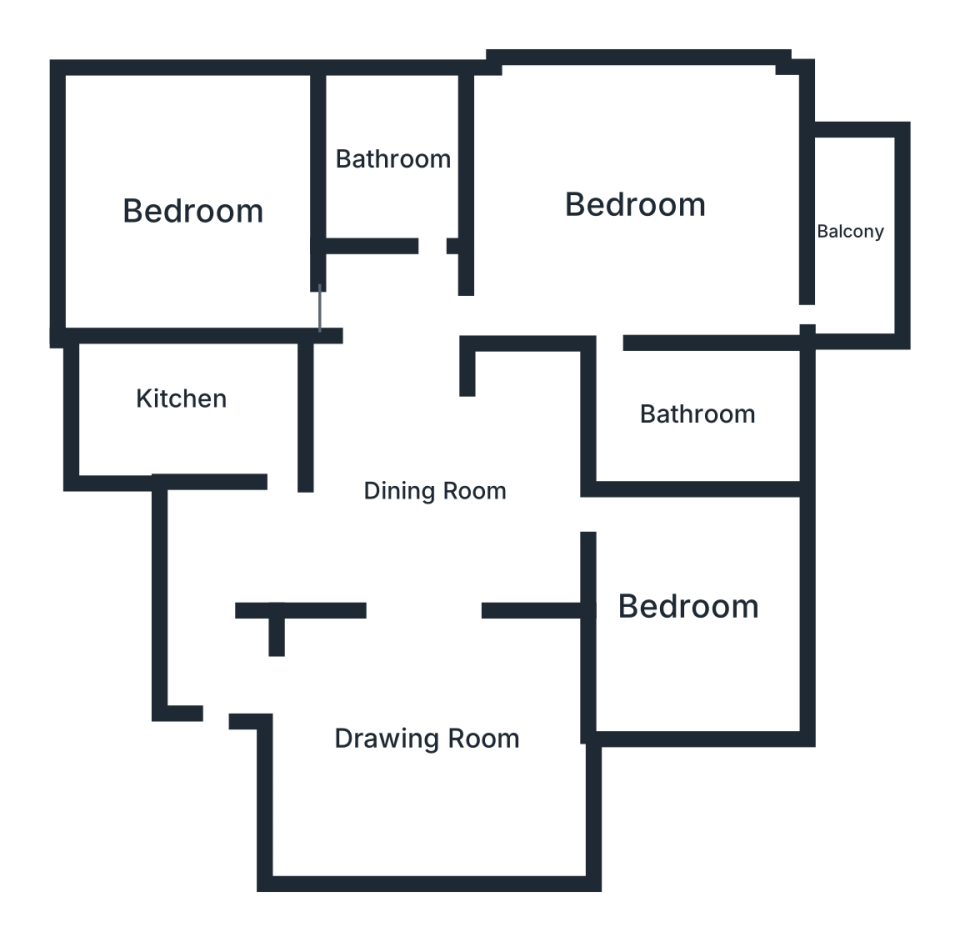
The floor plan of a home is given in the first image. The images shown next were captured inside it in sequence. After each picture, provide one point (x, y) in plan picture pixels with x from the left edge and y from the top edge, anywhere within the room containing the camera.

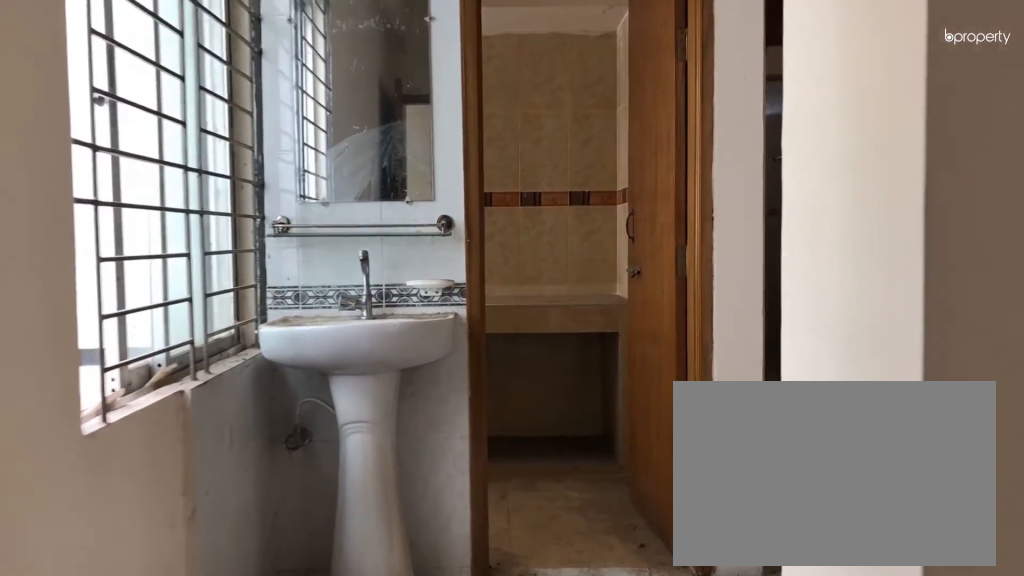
(221, 578)
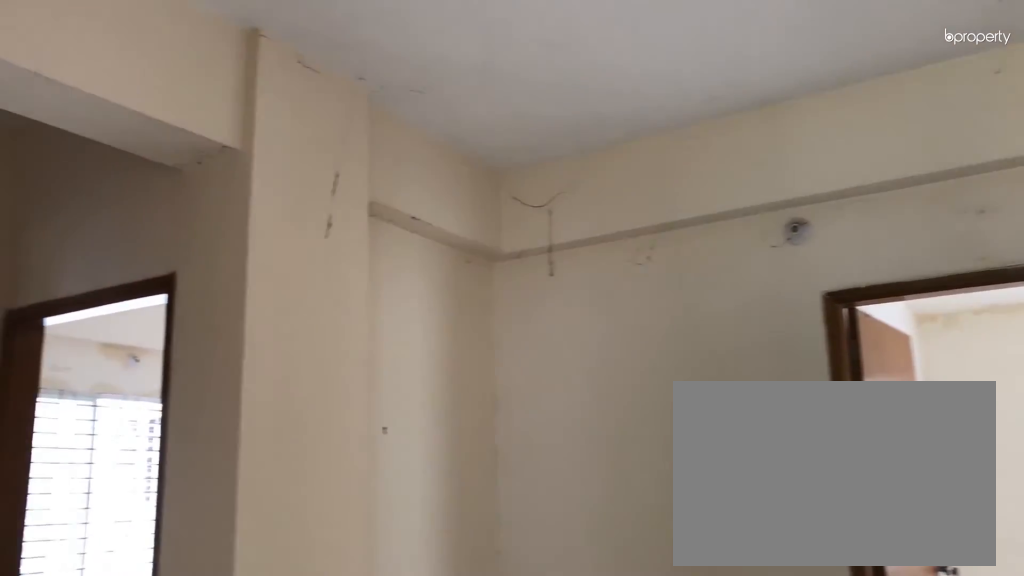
(435, 492)
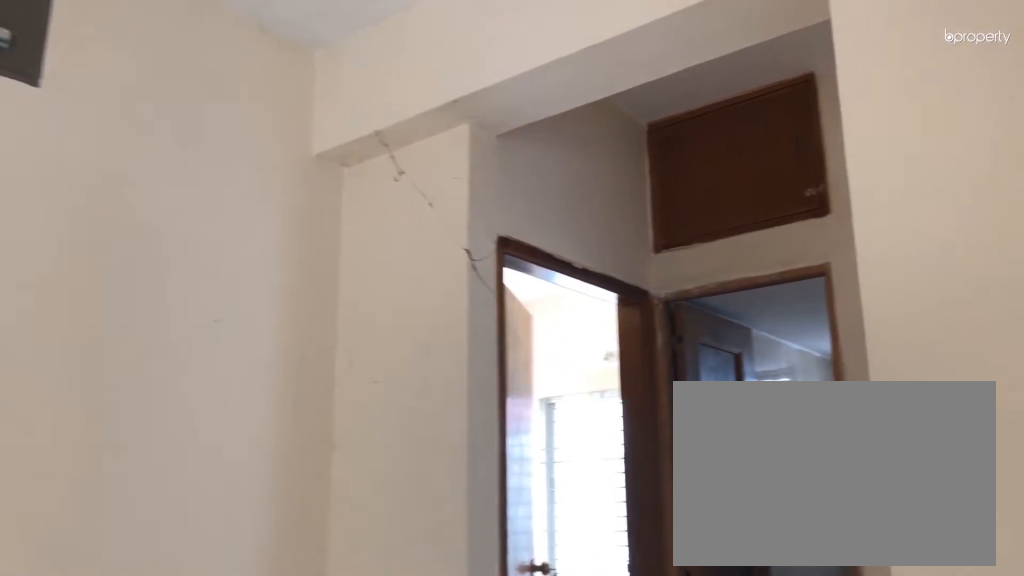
(435, 492)
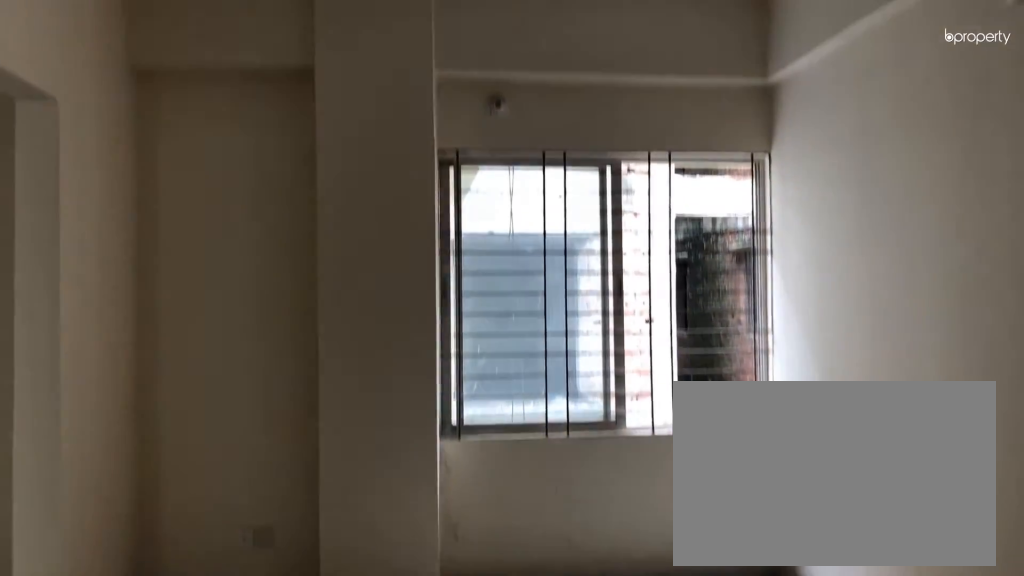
(443, 755)
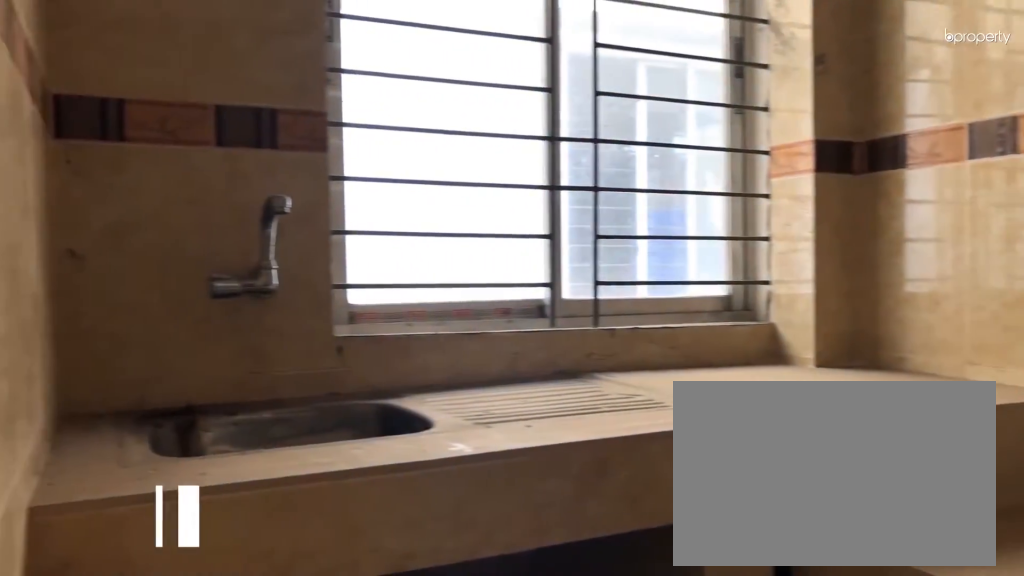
(182, 400)
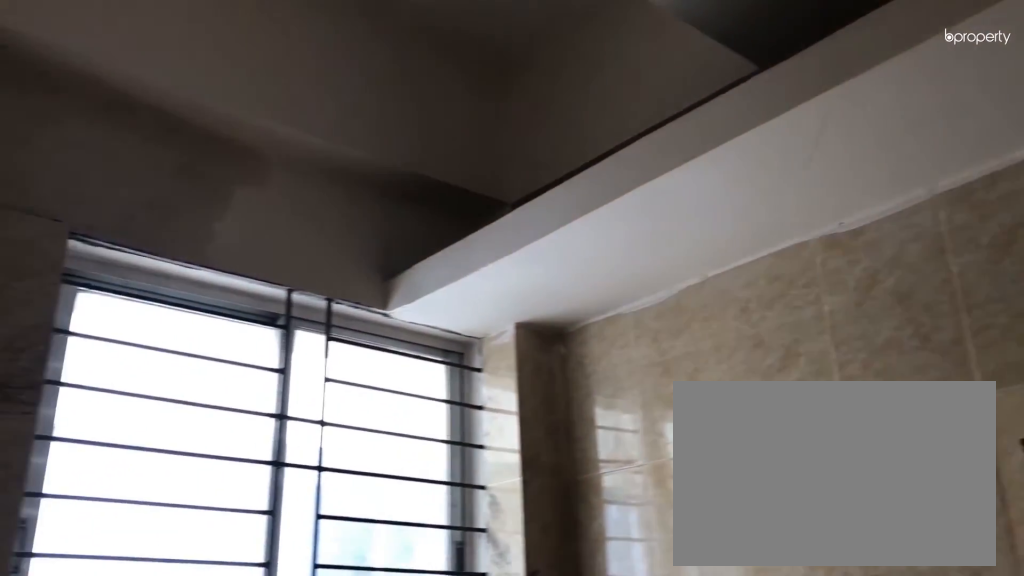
(182, 400)
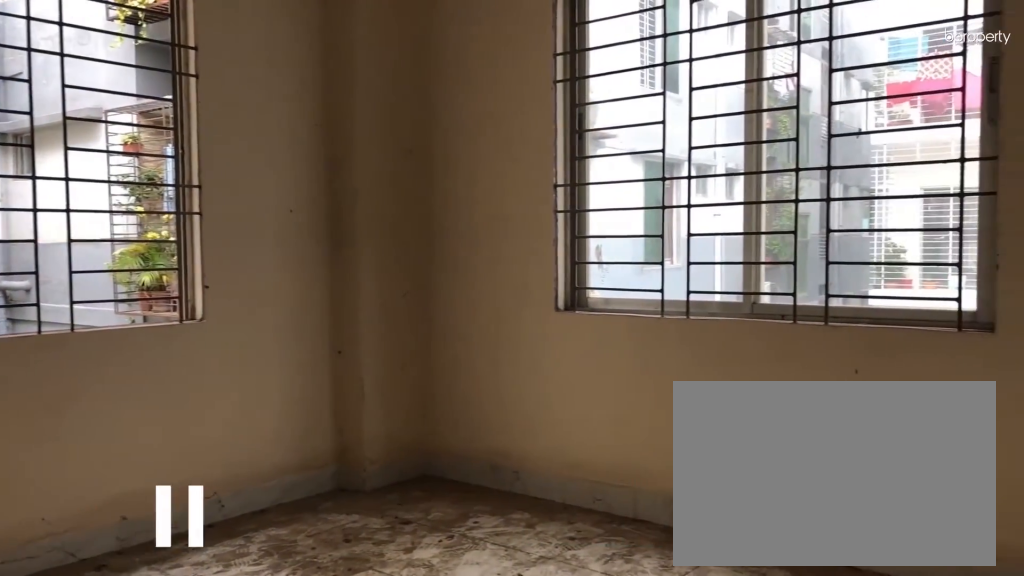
(188, 214)
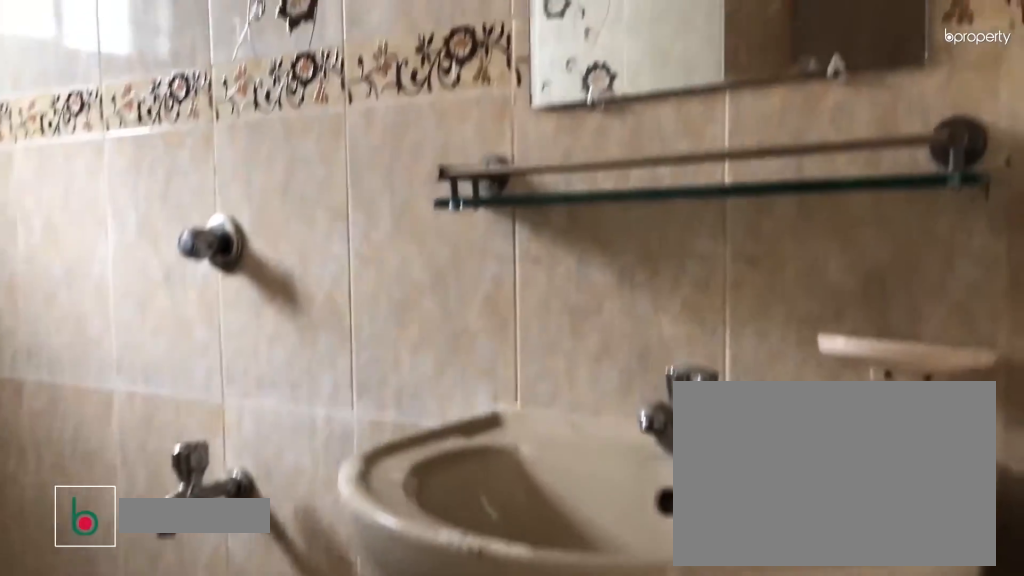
(397, 156)
